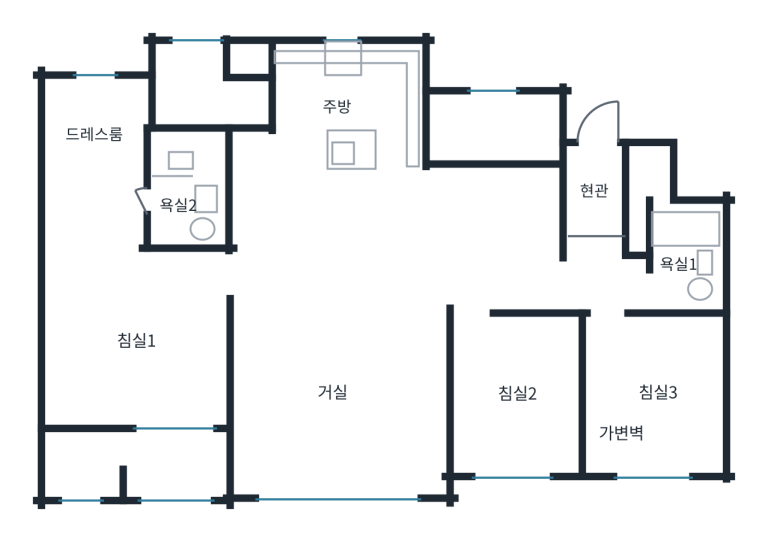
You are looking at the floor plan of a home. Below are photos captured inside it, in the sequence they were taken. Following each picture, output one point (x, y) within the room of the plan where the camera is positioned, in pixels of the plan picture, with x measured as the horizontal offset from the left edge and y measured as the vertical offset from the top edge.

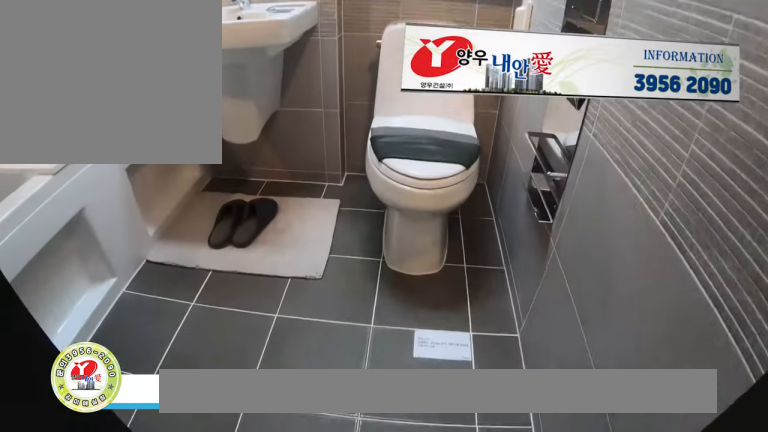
(682, 266)
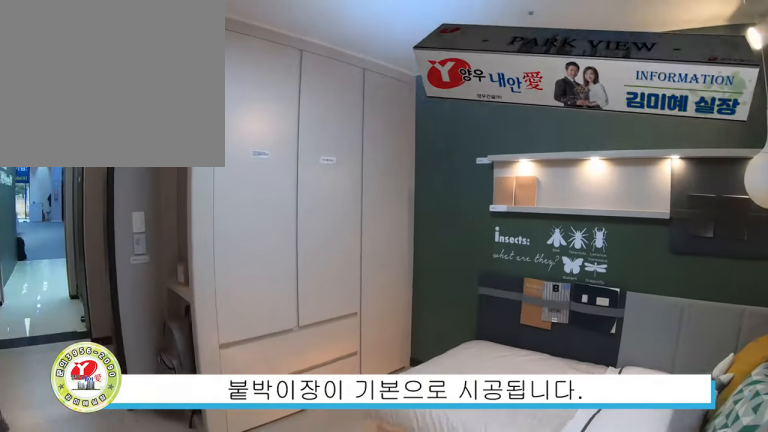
(654, 403)
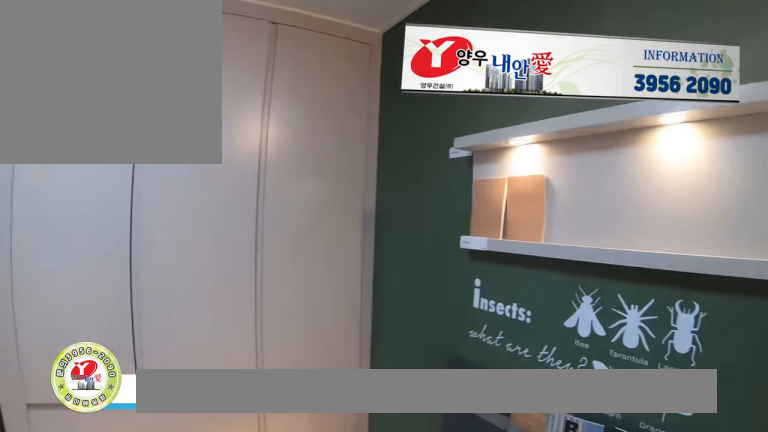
(654, 400)
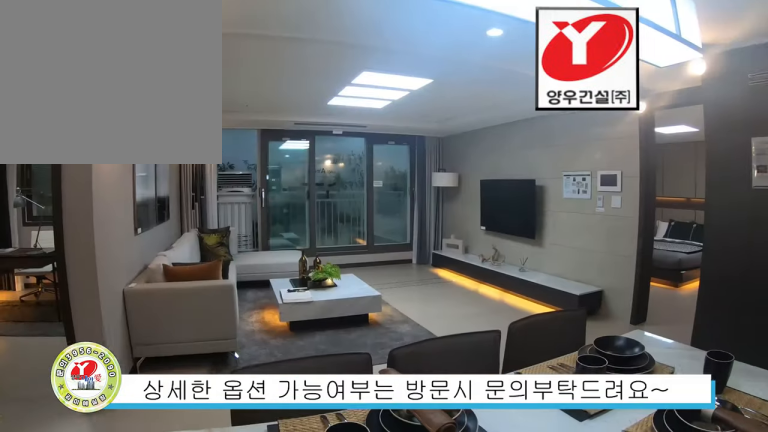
(410, 240)
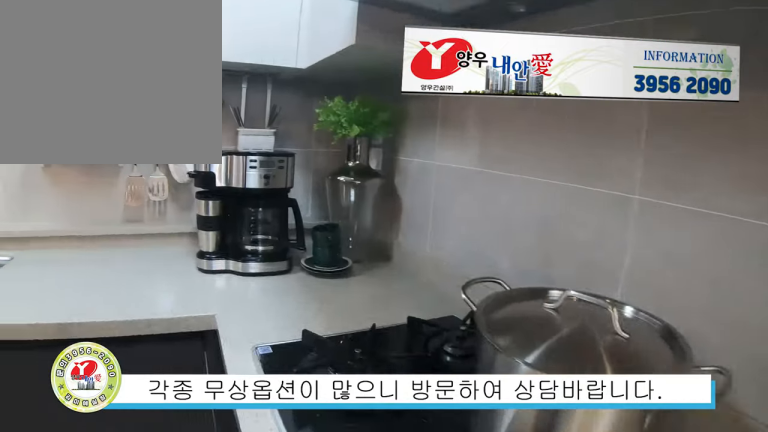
(352, 109)
